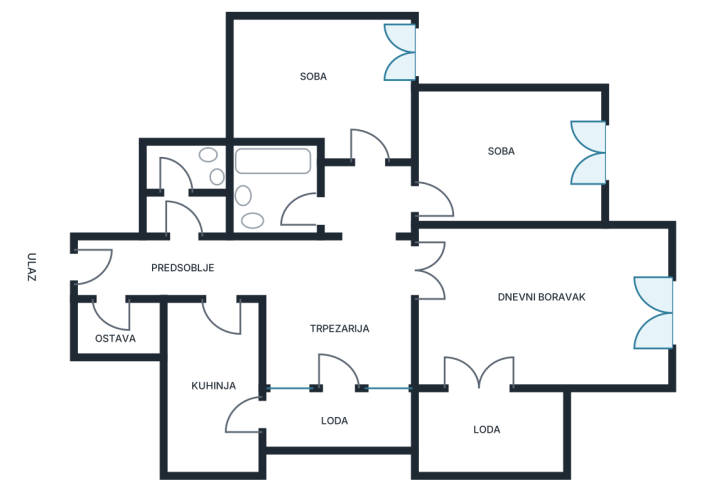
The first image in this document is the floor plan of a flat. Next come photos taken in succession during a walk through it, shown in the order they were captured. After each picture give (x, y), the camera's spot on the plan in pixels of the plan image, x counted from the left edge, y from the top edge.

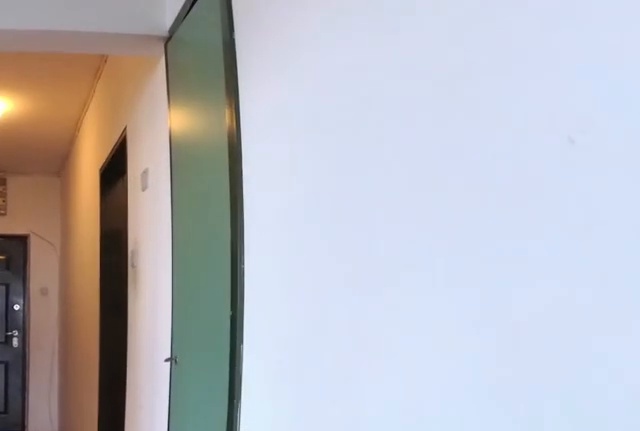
(385, 274)
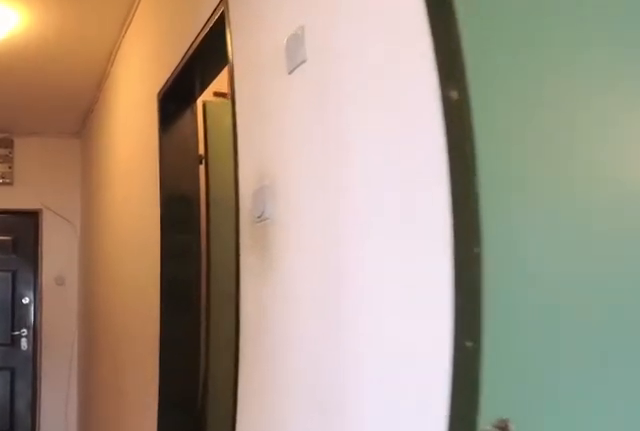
(310, 275)
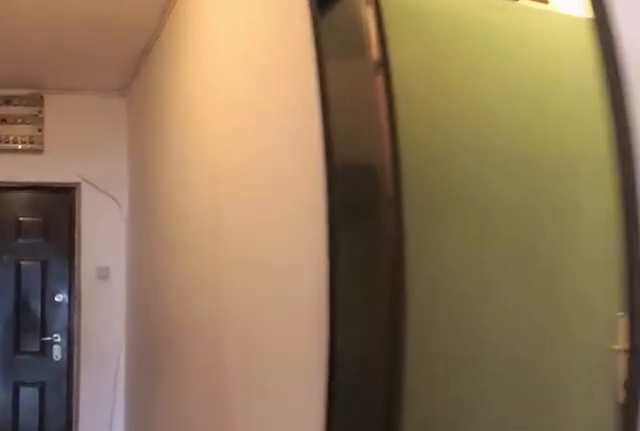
(251, 275)
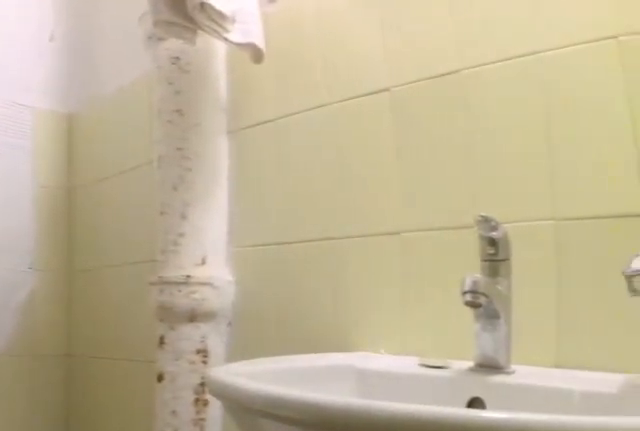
(184, 220)
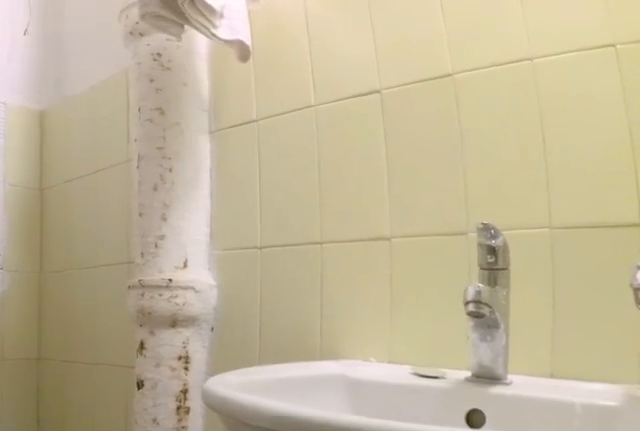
(184, 215)
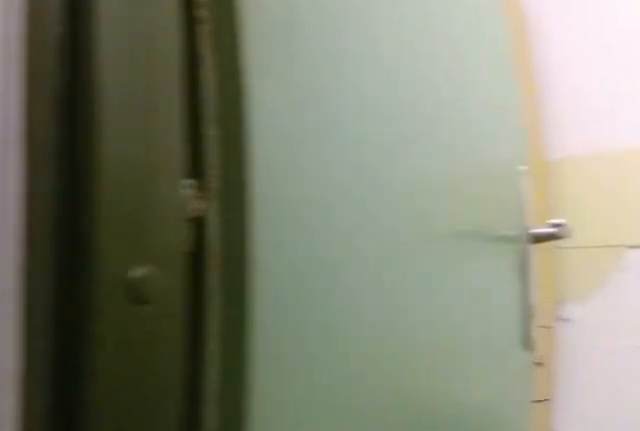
(200, 191)
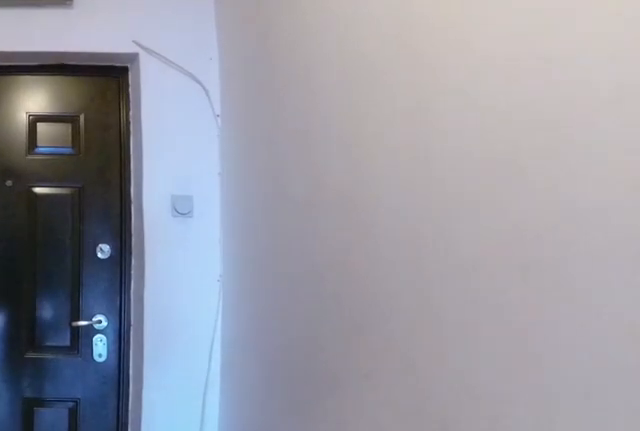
(189, 269)
